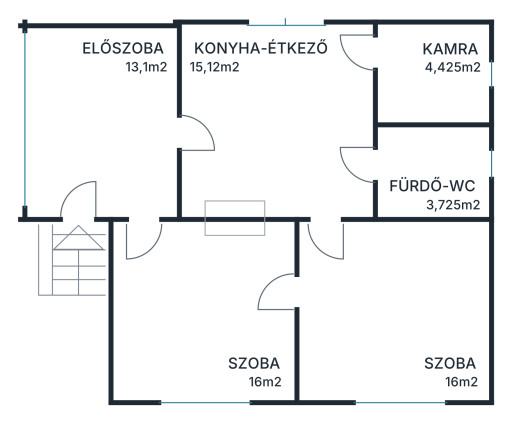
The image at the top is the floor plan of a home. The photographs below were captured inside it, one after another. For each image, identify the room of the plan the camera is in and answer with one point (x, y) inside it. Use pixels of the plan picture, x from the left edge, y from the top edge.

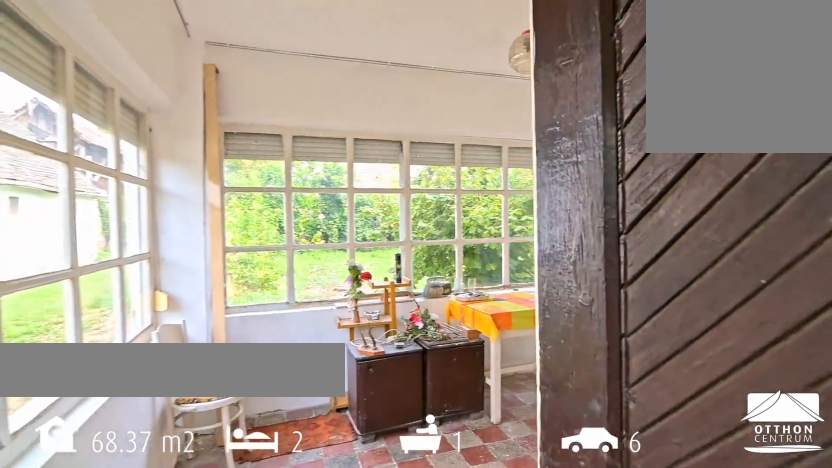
(80, 183)
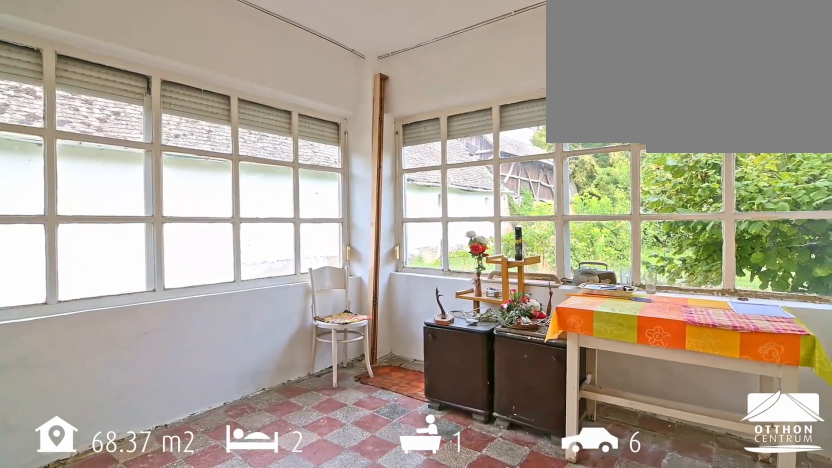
(81, 183)
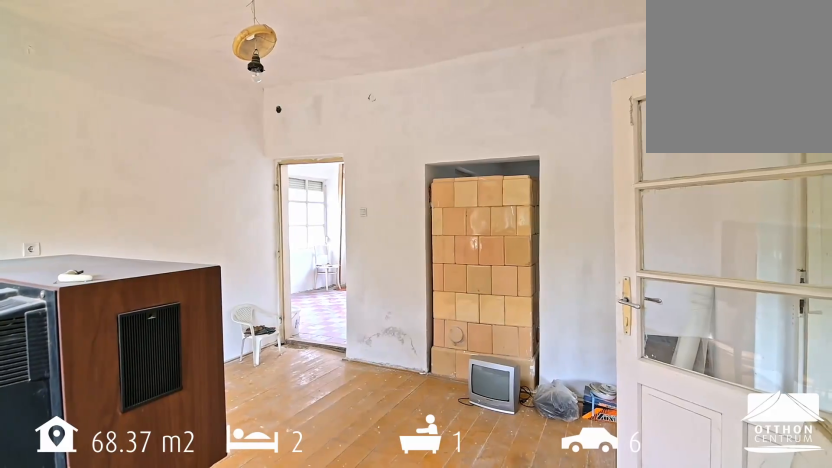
(199, 306)
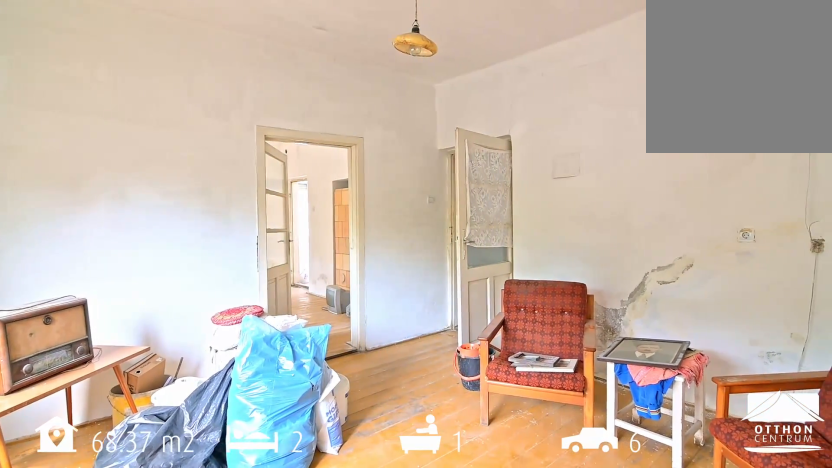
(402, 314)
